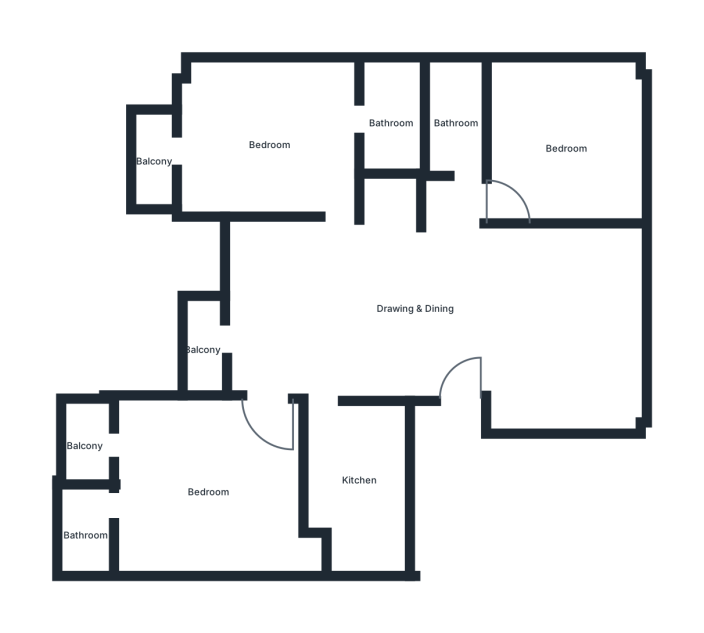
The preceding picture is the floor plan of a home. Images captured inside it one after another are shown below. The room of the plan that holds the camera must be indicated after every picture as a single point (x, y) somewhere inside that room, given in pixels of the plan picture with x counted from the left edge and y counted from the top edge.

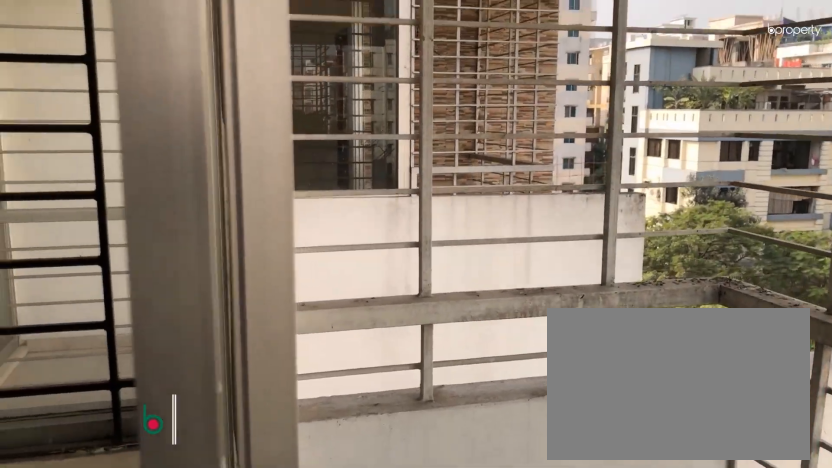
(156, 160)
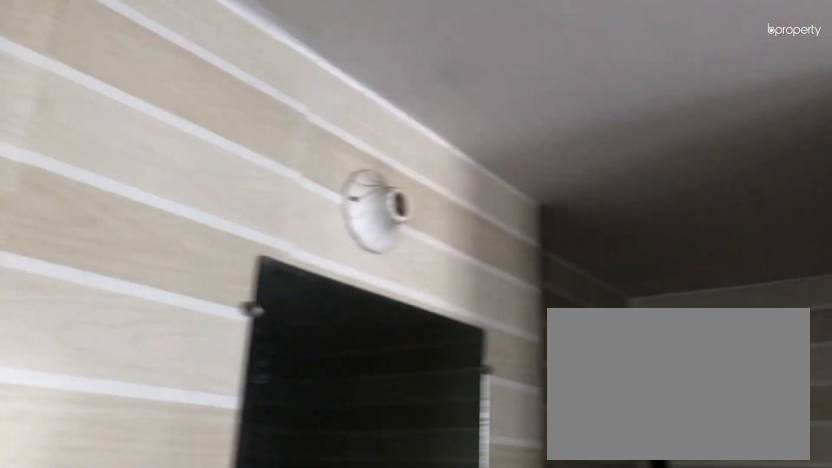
(393, 124)
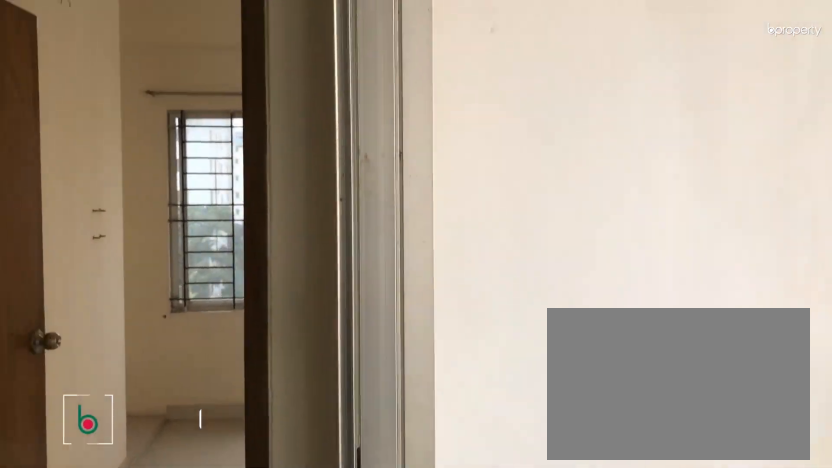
(201, 350)
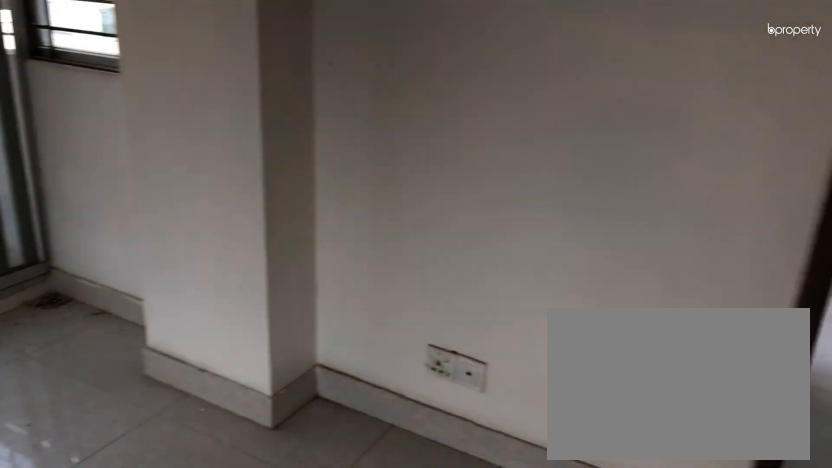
(209, 493)
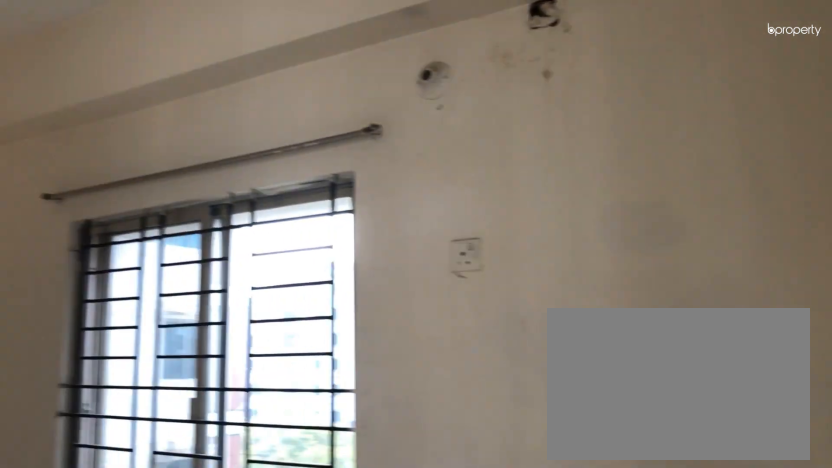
(209, 493)
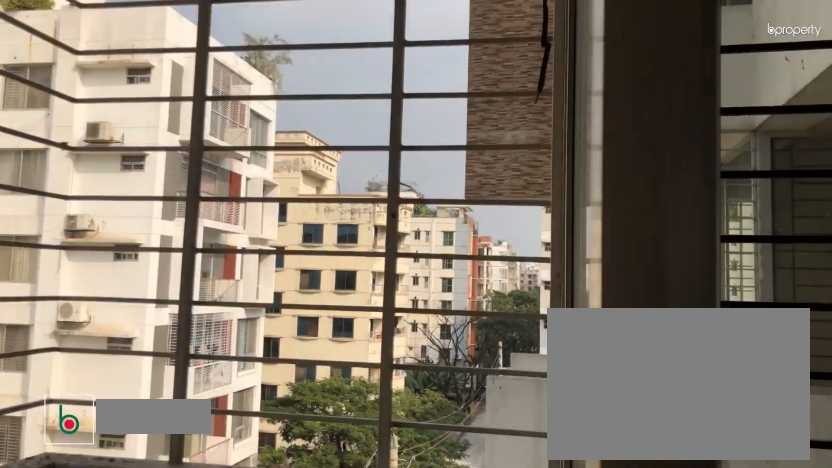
(85, 445)
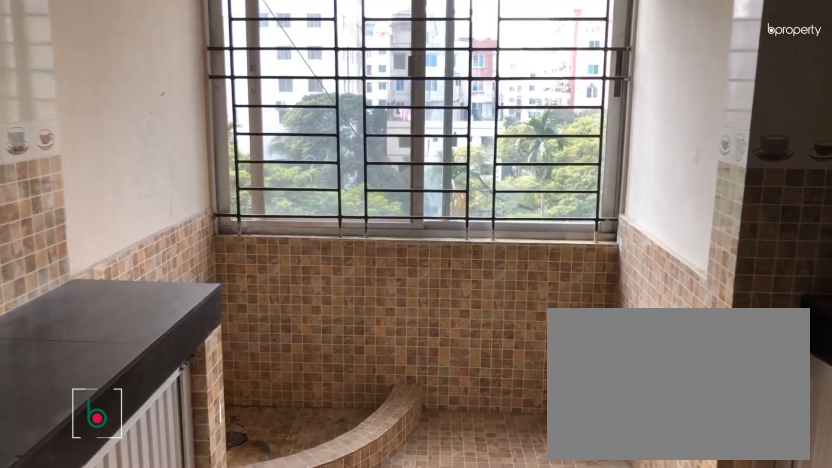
(358, 480)
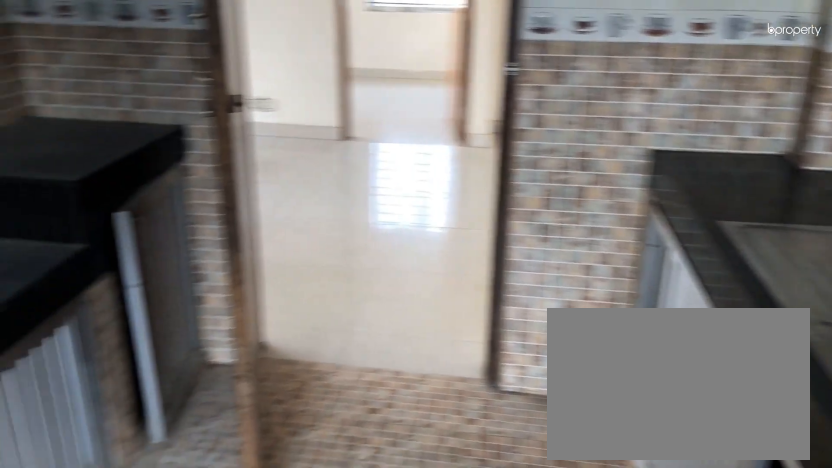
(358, 480)
